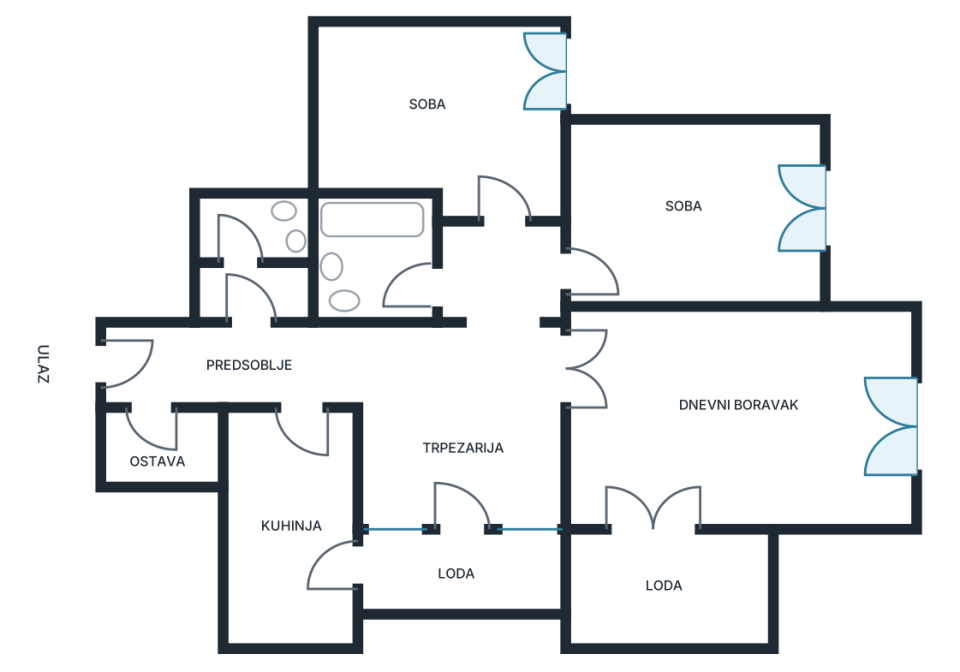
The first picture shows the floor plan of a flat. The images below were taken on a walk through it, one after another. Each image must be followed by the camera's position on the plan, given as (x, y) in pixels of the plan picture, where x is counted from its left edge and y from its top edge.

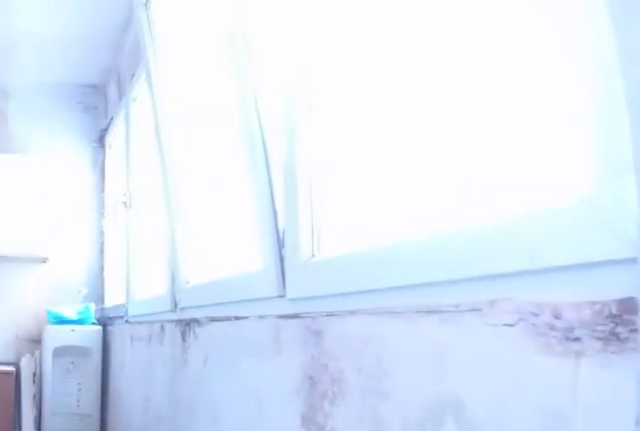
(359, 572)
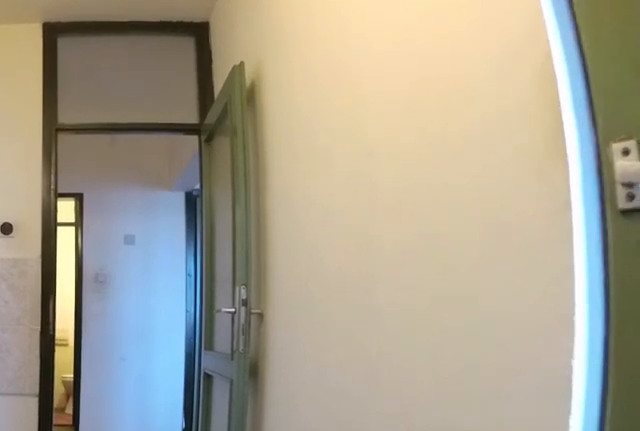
(301, 621)
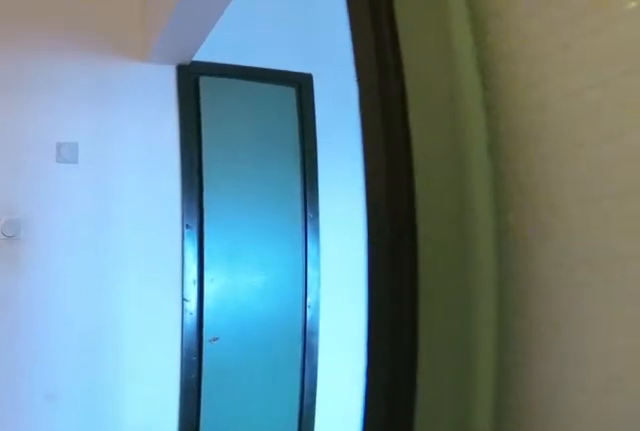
(300, 479)
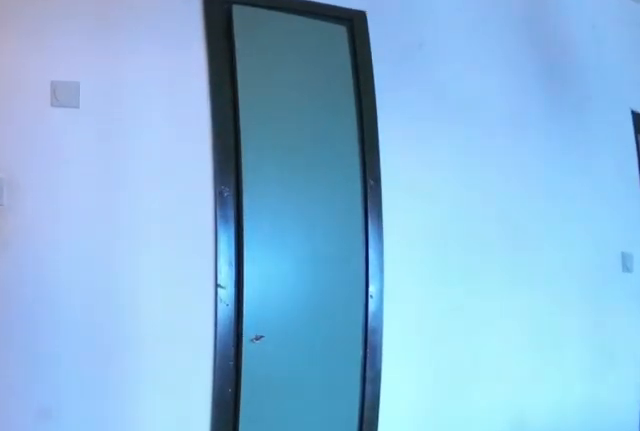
(301, 444)
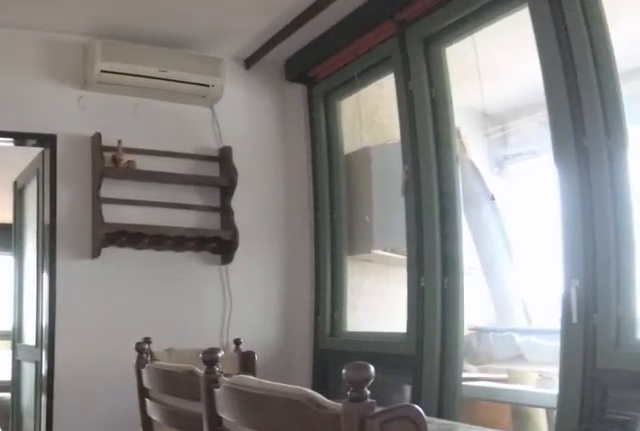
(342, 359)
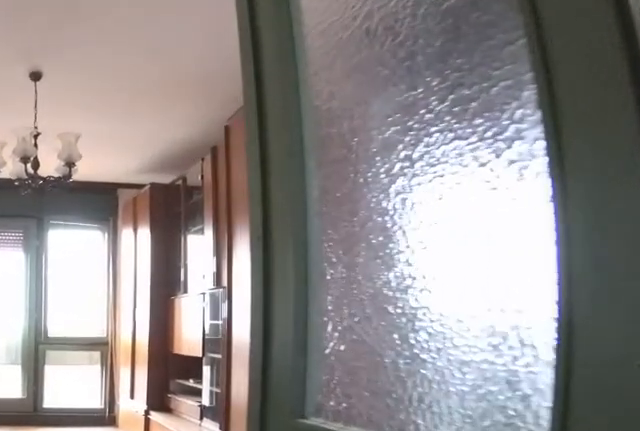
(466, 367)
